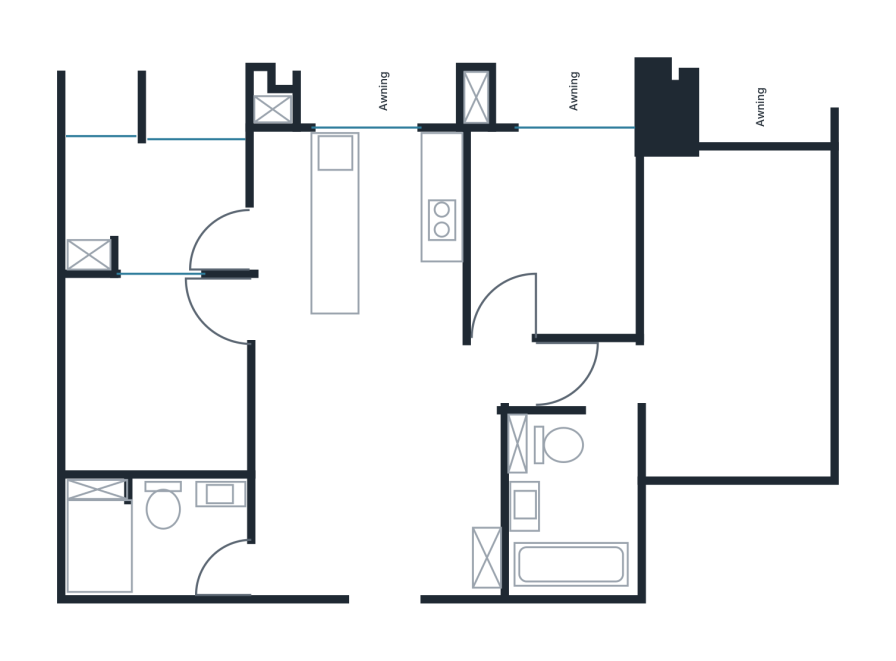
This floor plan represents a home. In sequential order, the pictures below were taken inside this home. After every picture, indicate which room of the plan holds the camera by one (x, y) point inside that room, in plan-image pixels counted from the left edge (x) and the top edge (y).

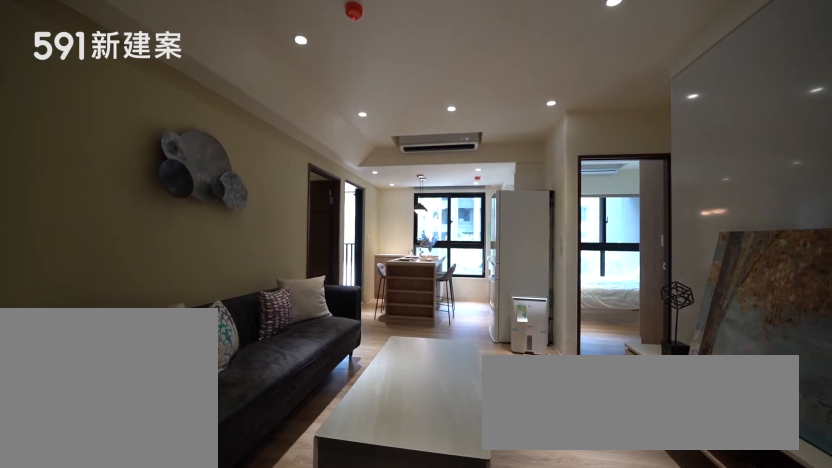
(376, 470)
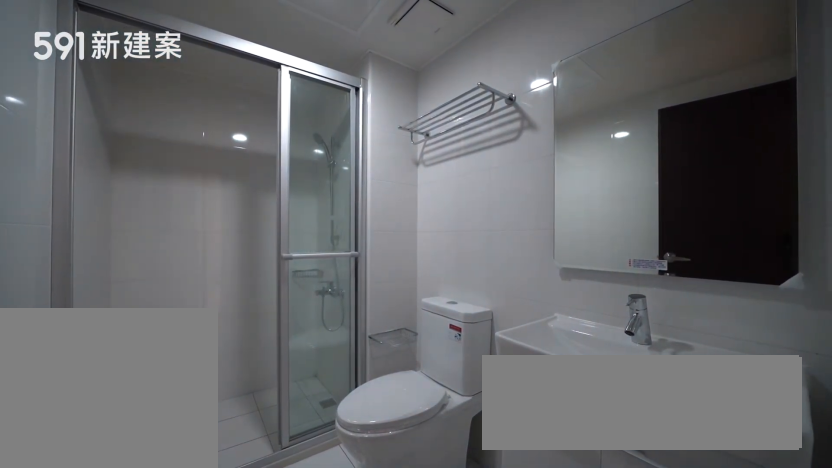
(153, 535)
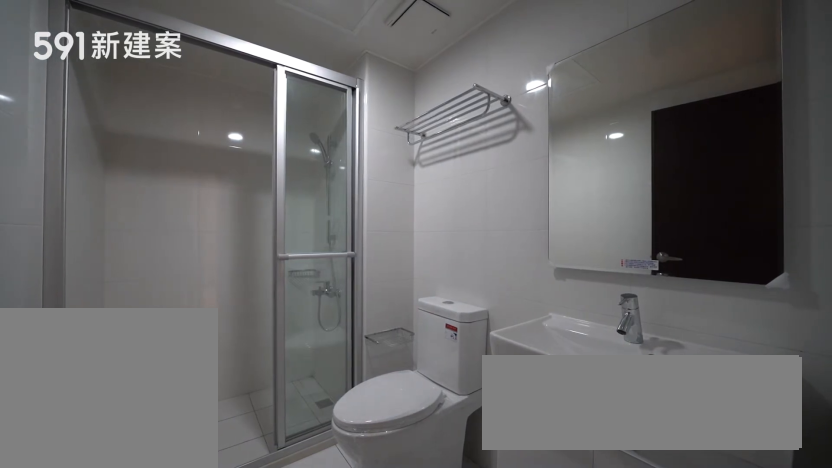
(153, 535)
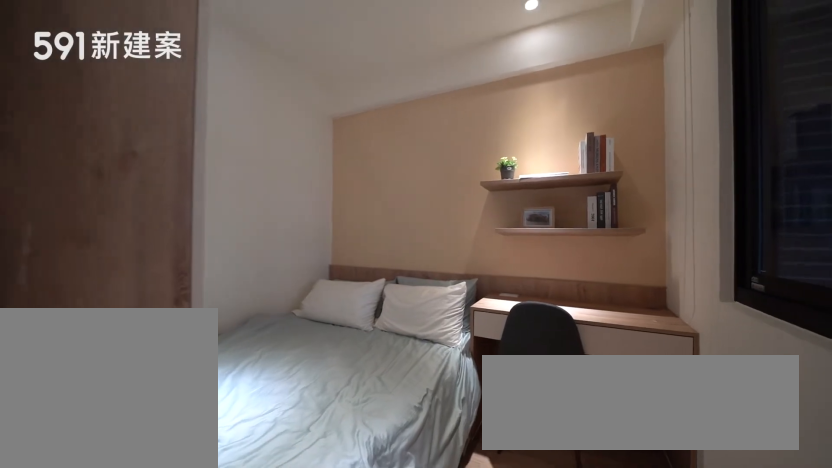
(156, 377)
